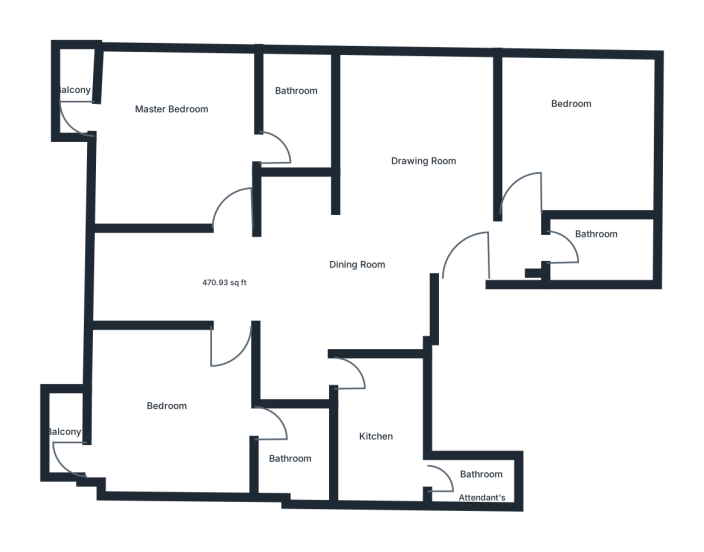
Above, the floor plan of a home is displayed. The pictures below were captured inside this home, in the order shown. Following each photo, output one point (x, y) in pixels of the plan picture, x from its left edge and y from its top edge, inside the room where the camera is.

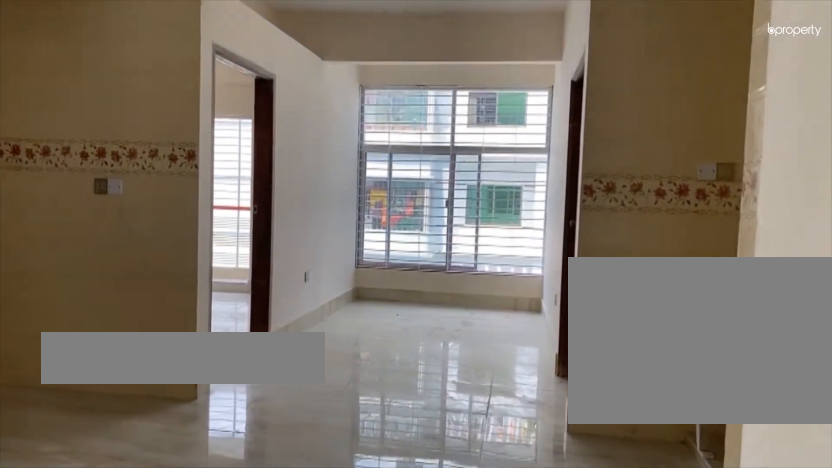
(397, 223)
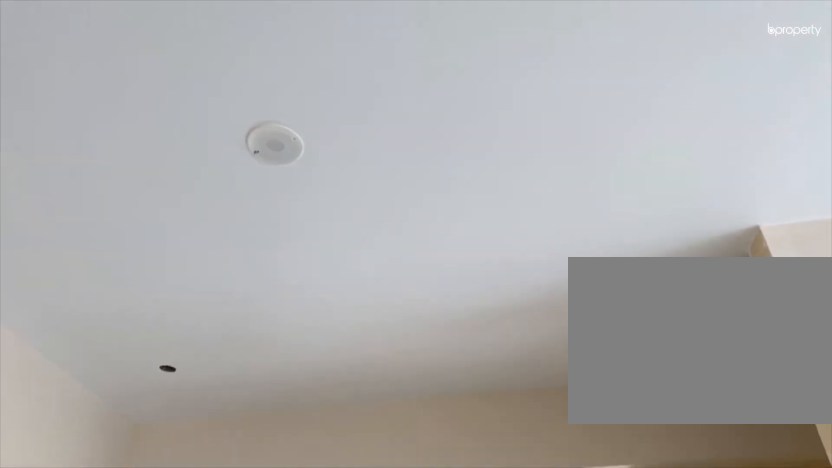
(397, 223)
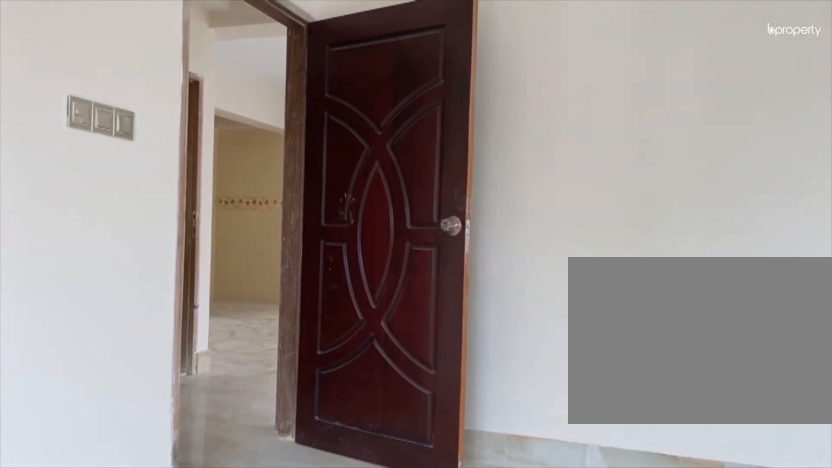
(587, 140)
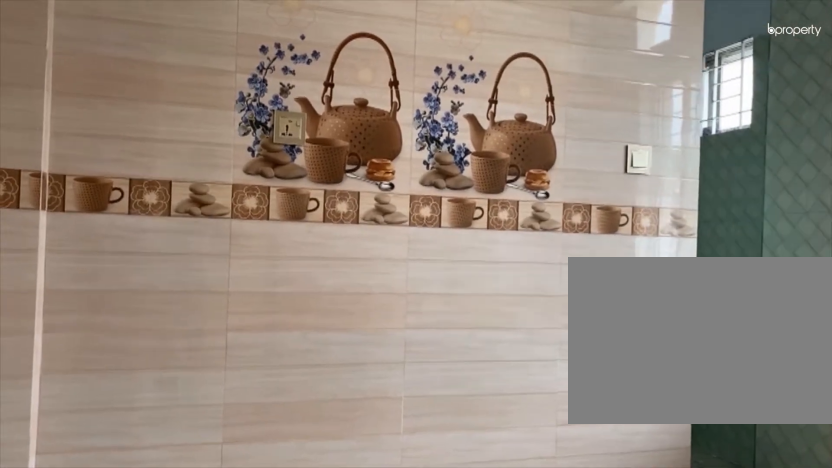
(378, 438)
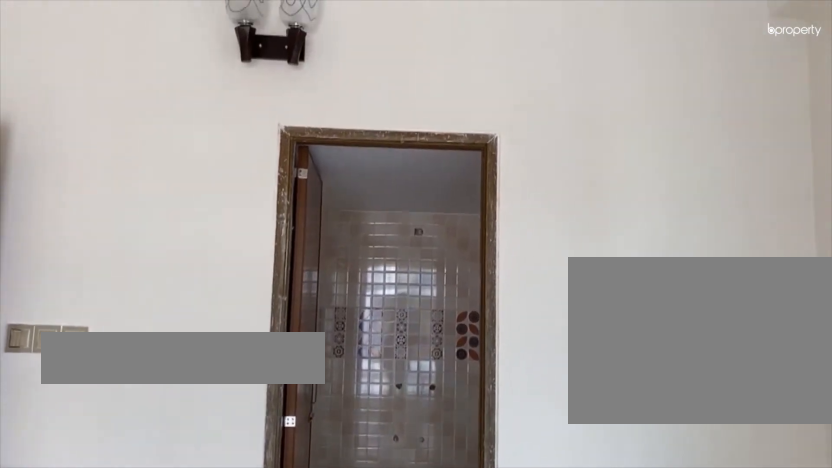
(175, 405)
